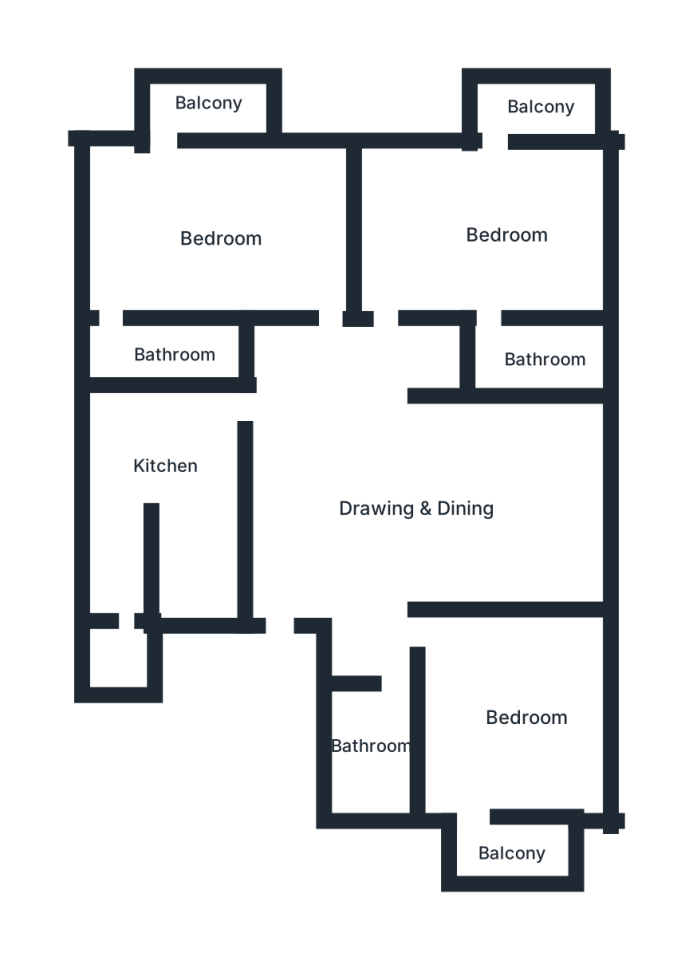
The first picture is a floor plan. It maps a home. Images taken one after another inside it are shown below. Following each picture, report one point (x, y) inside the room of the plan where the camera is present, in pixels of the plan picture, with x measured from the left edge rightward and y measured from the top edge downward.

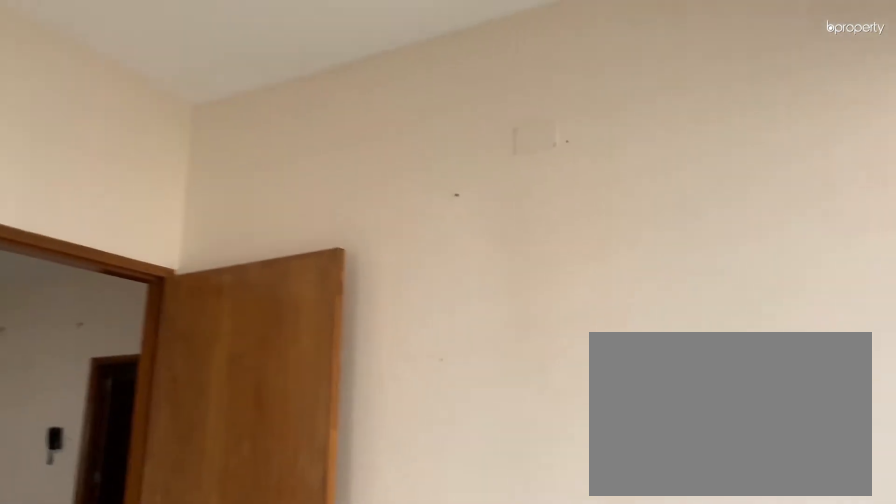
(471, 243)
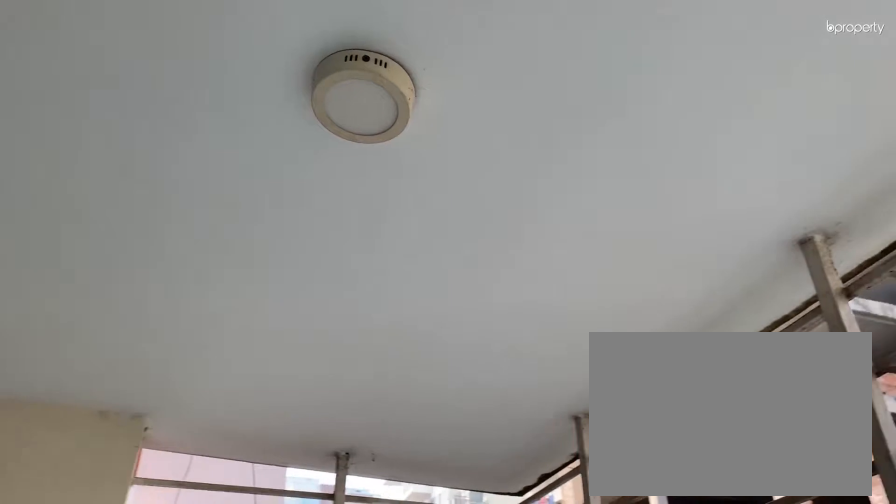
(532, 114)
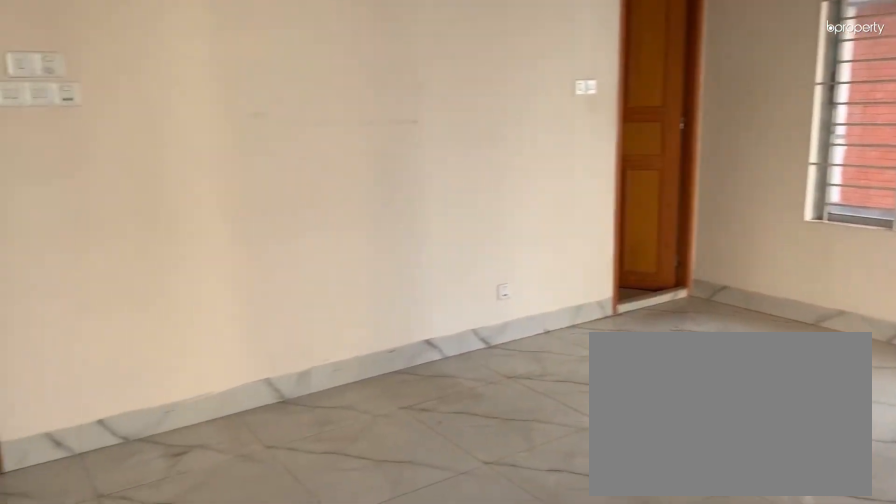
(220, 218)
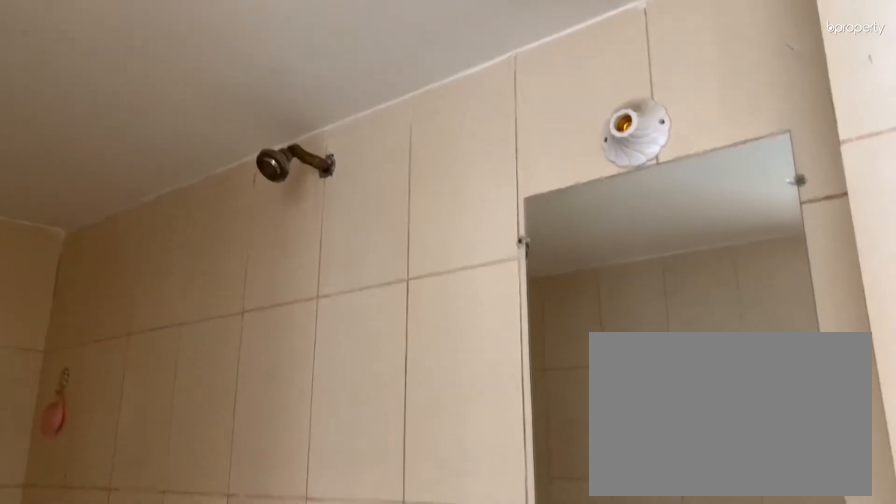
(191, 358)
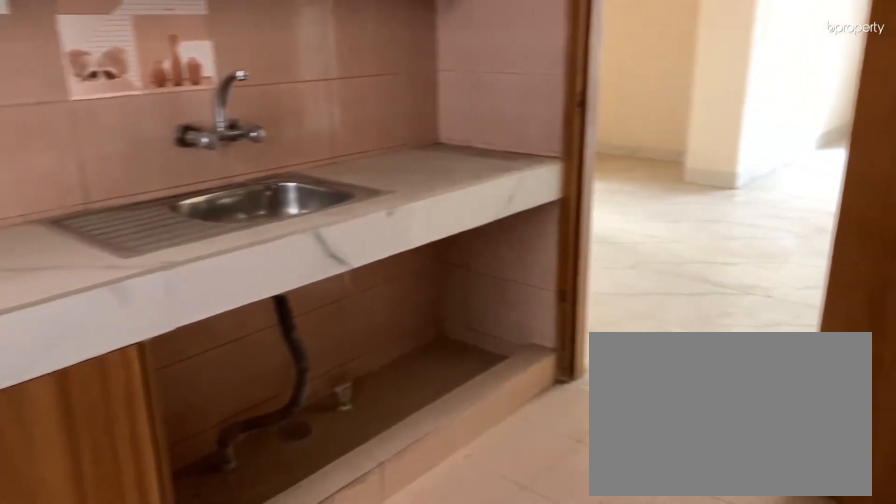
(150, 448)
